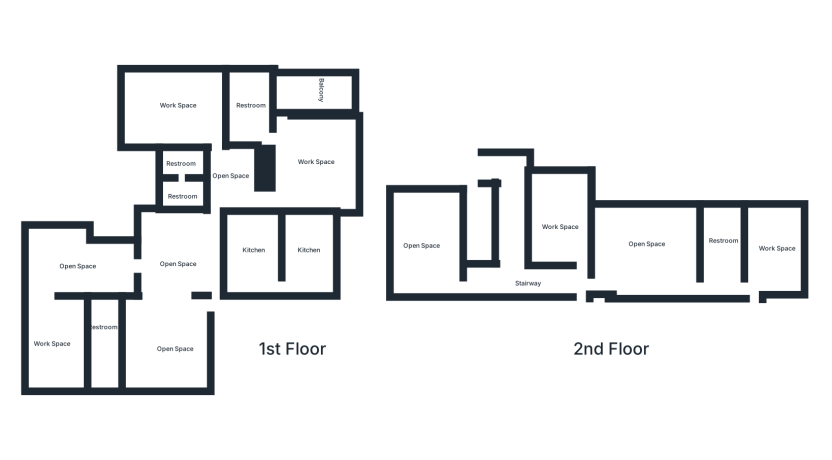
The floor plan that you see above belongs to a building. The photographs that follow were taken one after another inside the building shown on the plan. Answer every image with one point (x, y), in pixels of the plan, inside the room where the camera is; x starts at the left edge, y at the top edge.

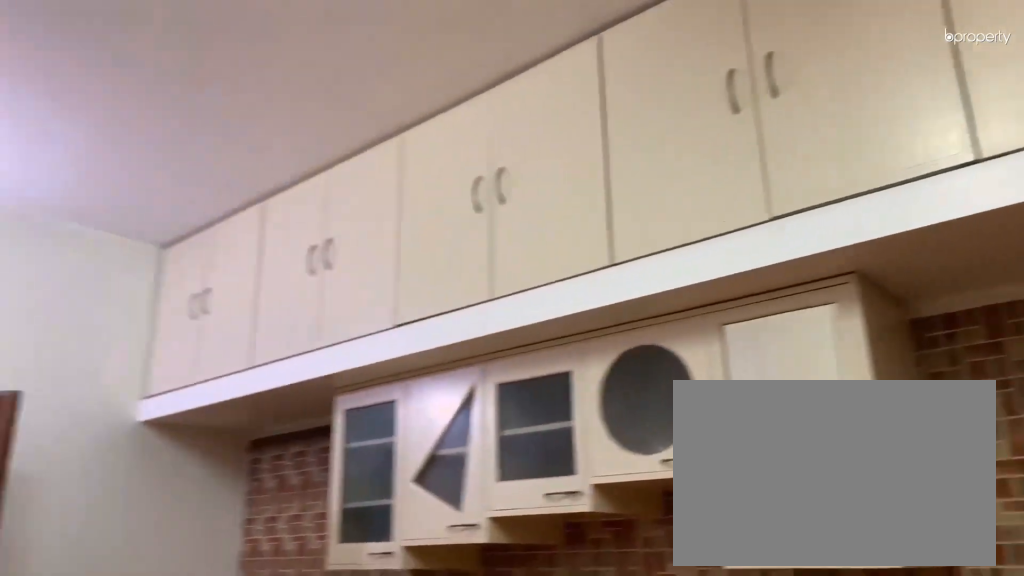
(252, 259)
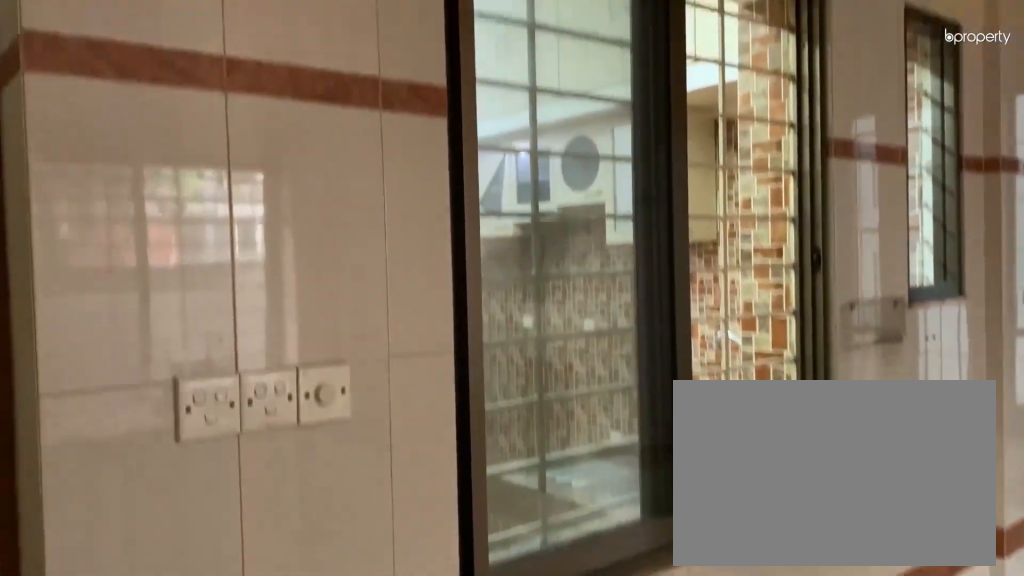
(310, 258)
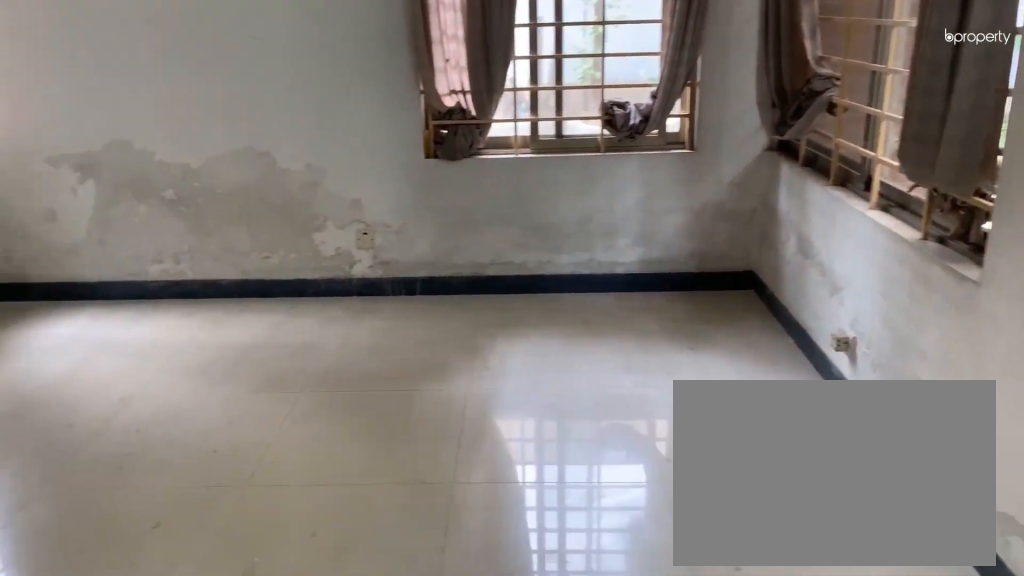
(178, 116)
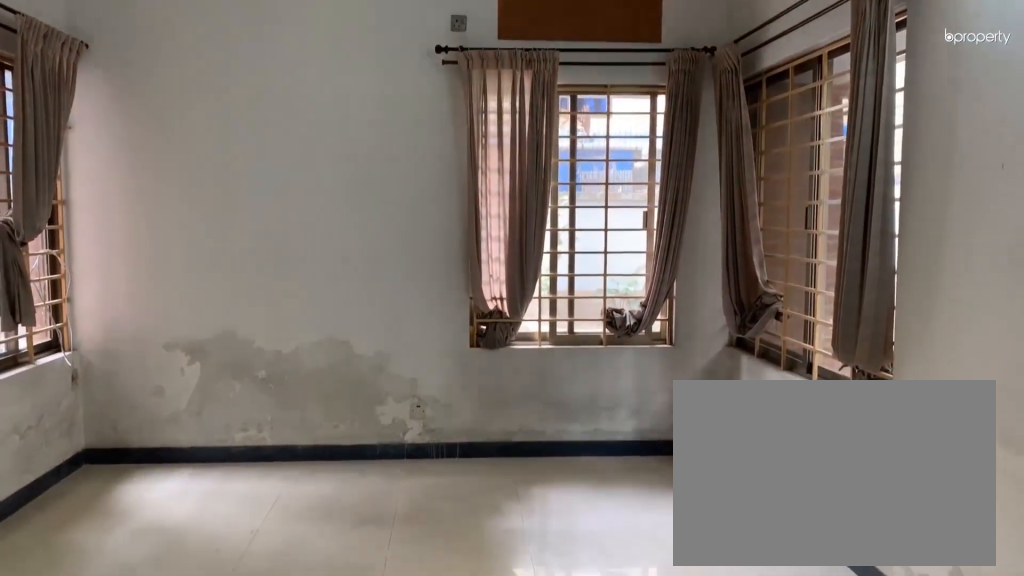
(179, 122)
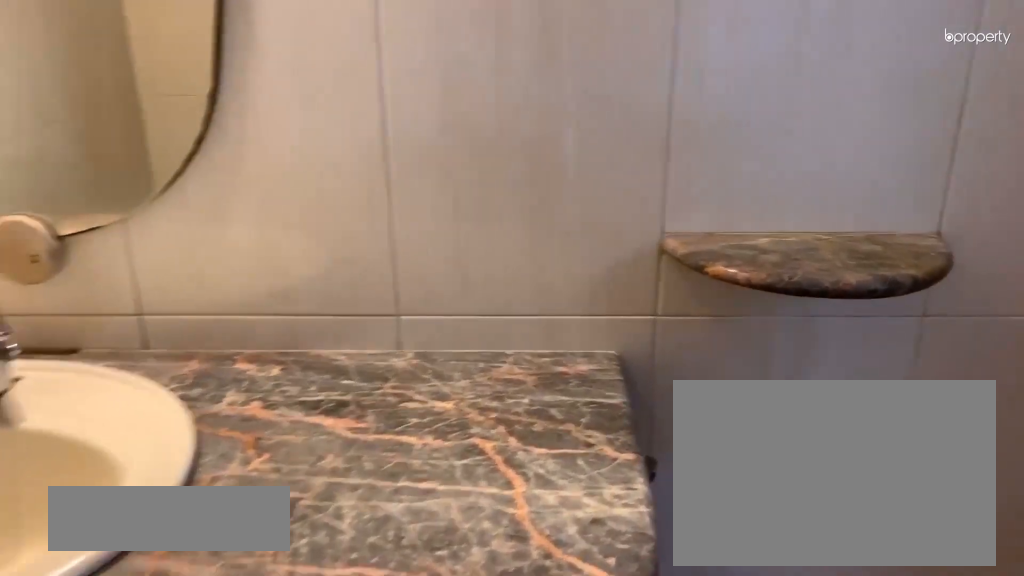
(179, 192)
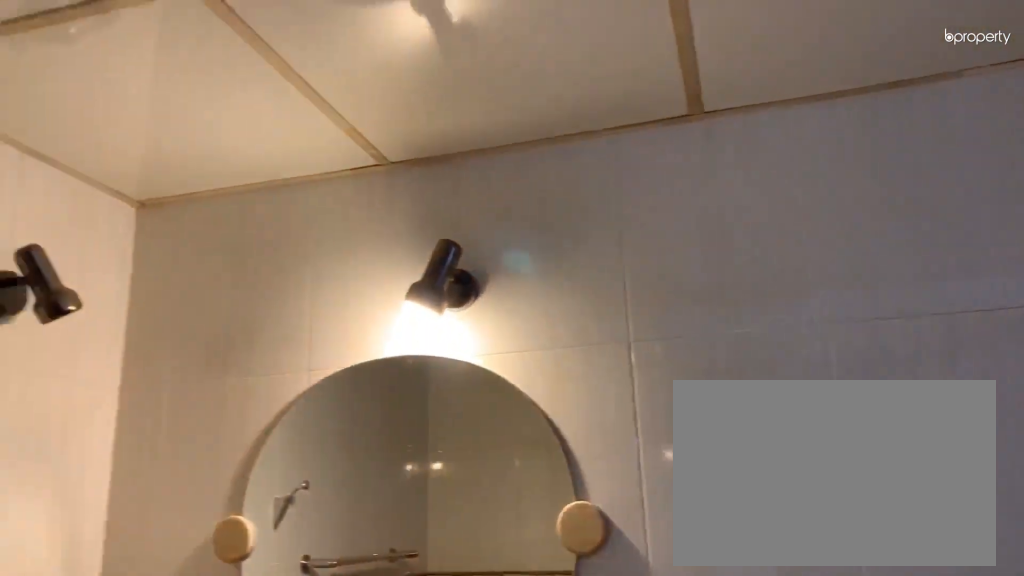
(179, 189)
